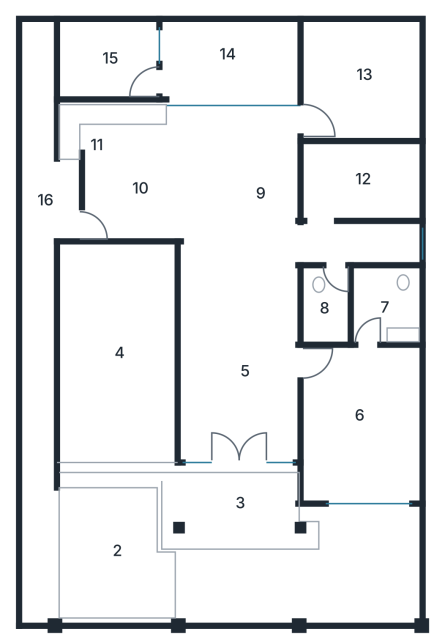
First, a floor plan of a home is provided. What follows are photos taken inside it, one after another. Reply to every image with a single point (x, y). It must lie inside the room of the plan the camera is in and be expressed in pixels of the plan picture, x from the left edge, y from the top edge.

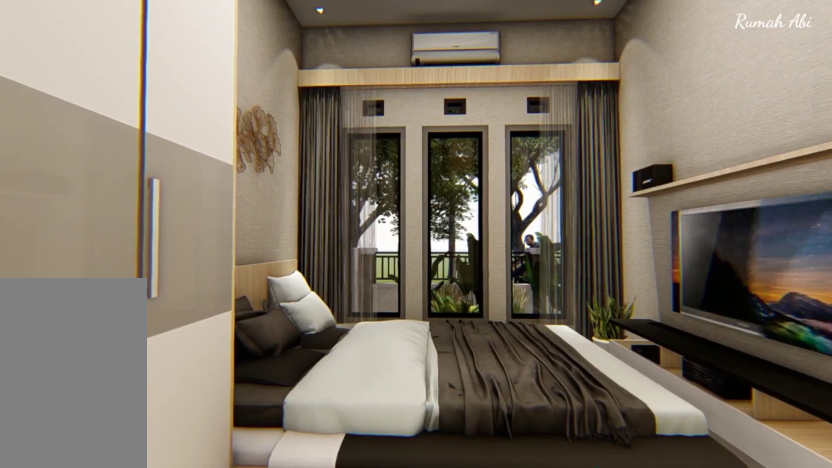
(351, 429)
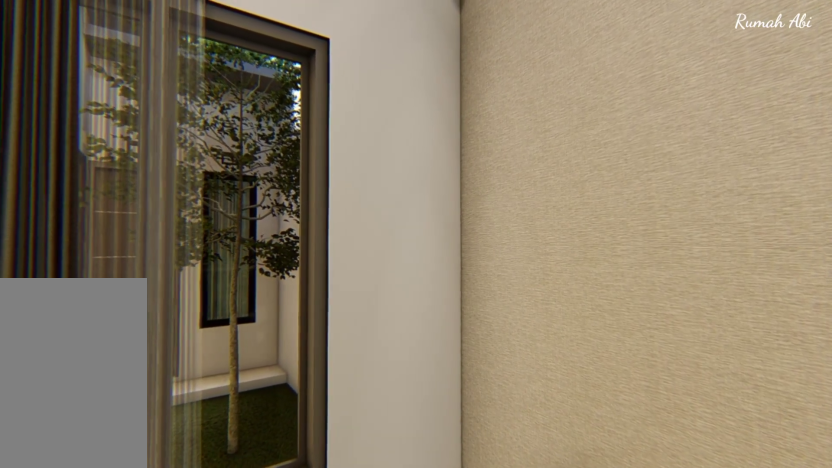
(247, 52)
